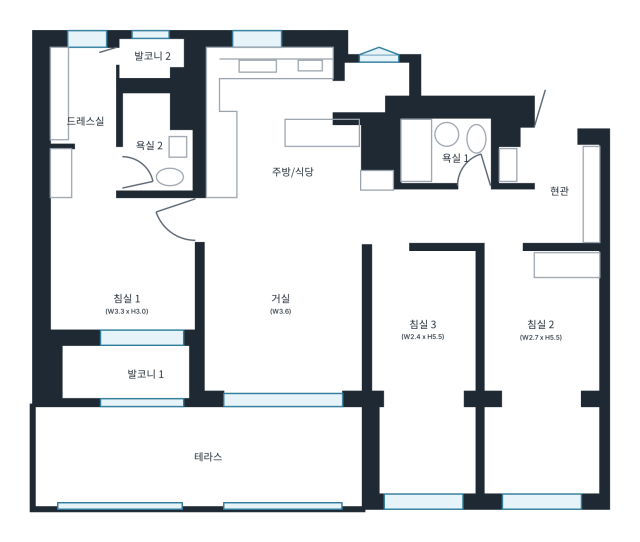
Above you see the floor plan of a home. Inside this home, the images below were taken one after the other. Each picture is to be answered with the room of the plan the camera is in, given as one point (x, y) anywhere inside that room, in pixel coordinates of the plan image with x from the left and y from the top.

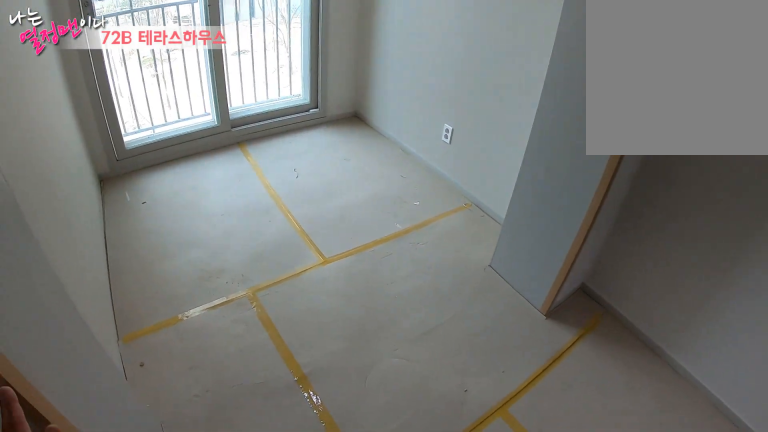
(425, 335)
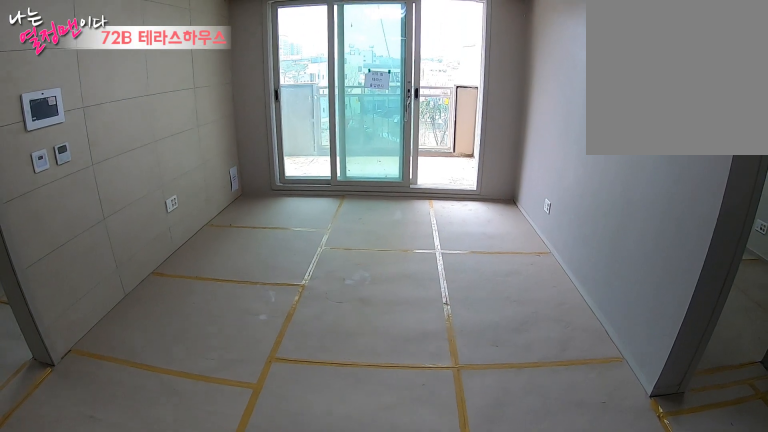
(278, 309)
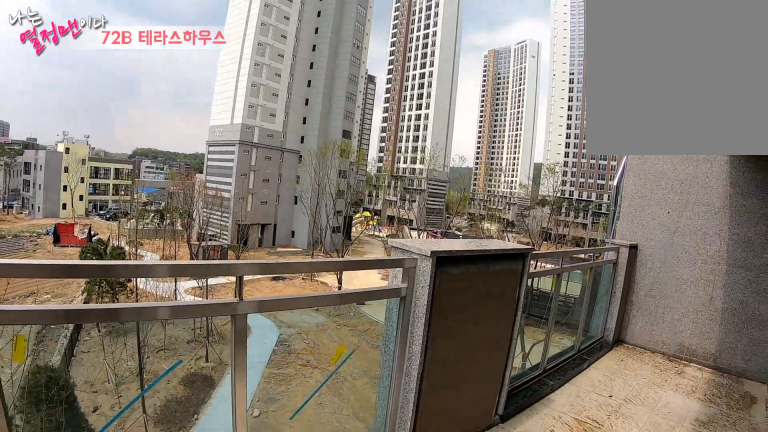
(204, 456)
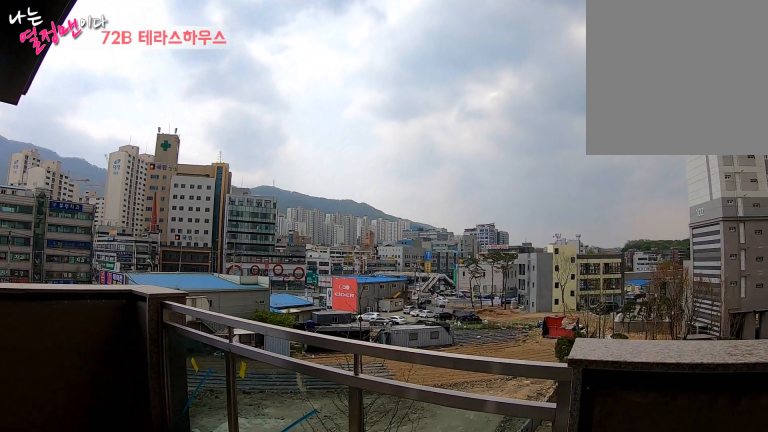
(204, 456)
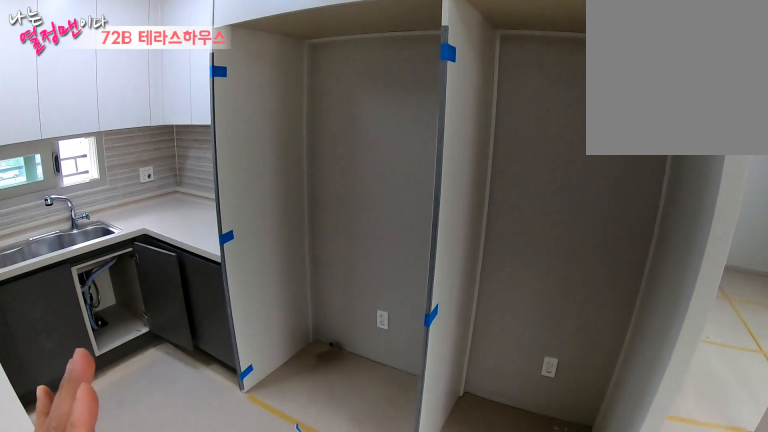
(286, 171)
